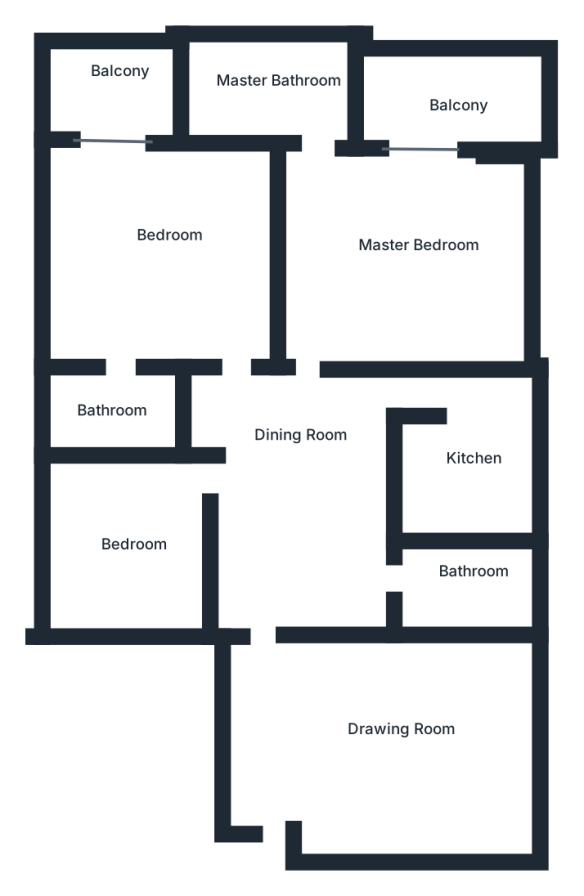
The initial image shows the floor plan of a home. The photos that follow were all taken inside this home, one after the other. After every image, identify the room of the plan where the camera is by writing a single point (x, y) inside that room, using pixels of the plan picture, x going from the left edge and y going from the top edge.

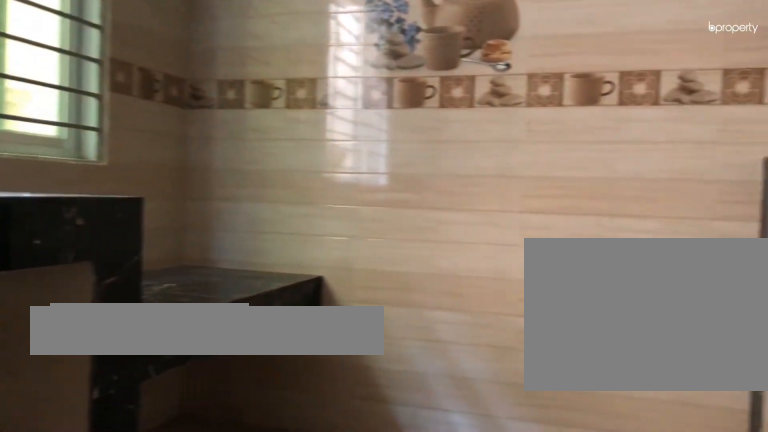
(472, 480)
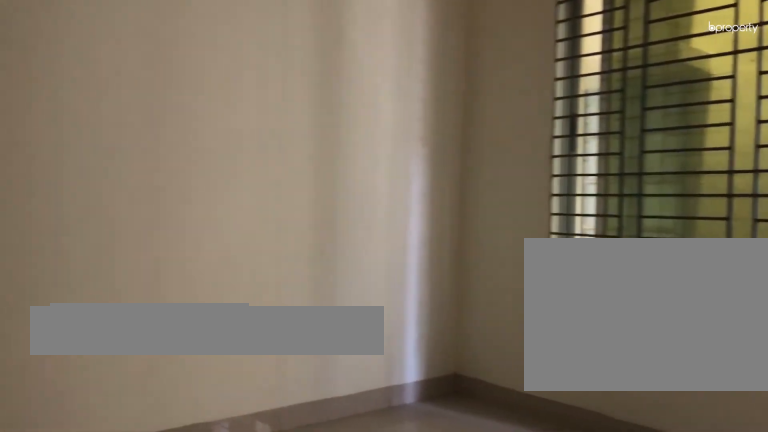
(120, 542)
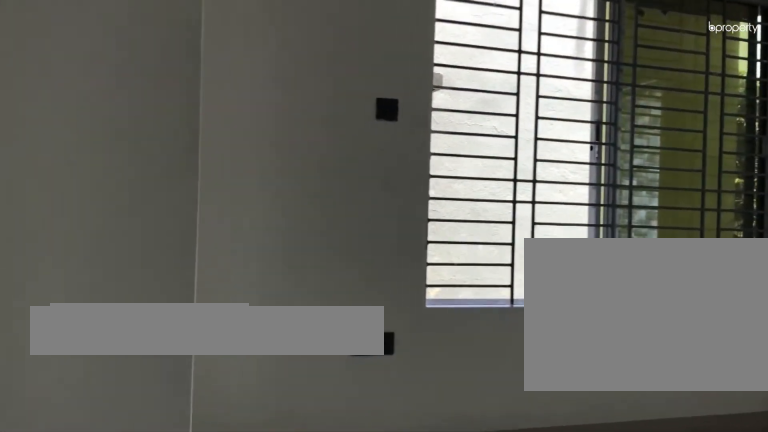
(132, 257)
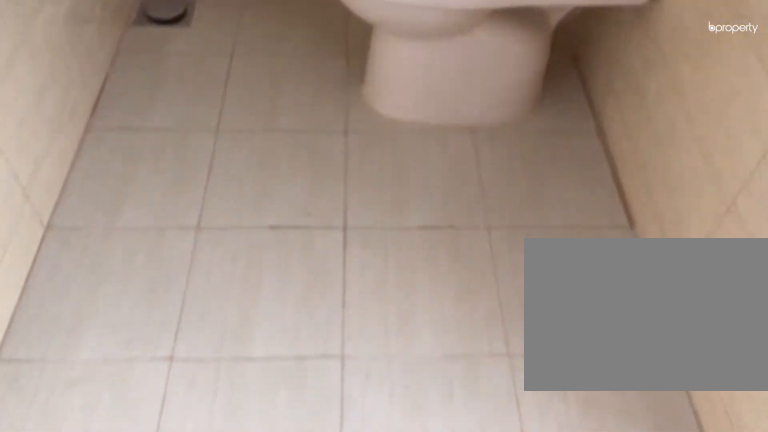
(107, 414)
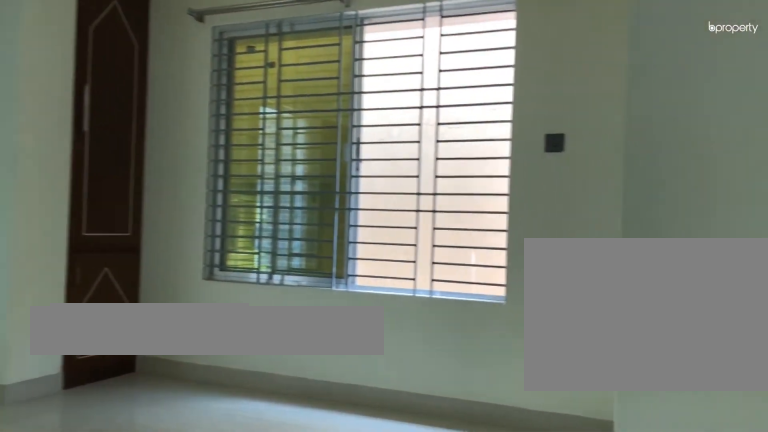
(382, 246)
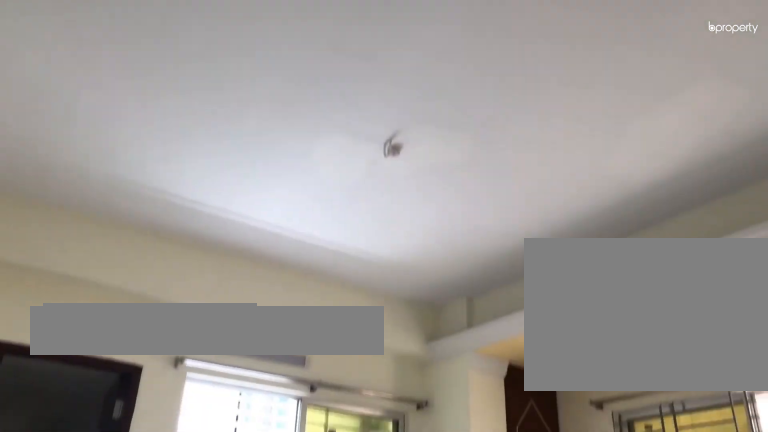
(382, 246)
